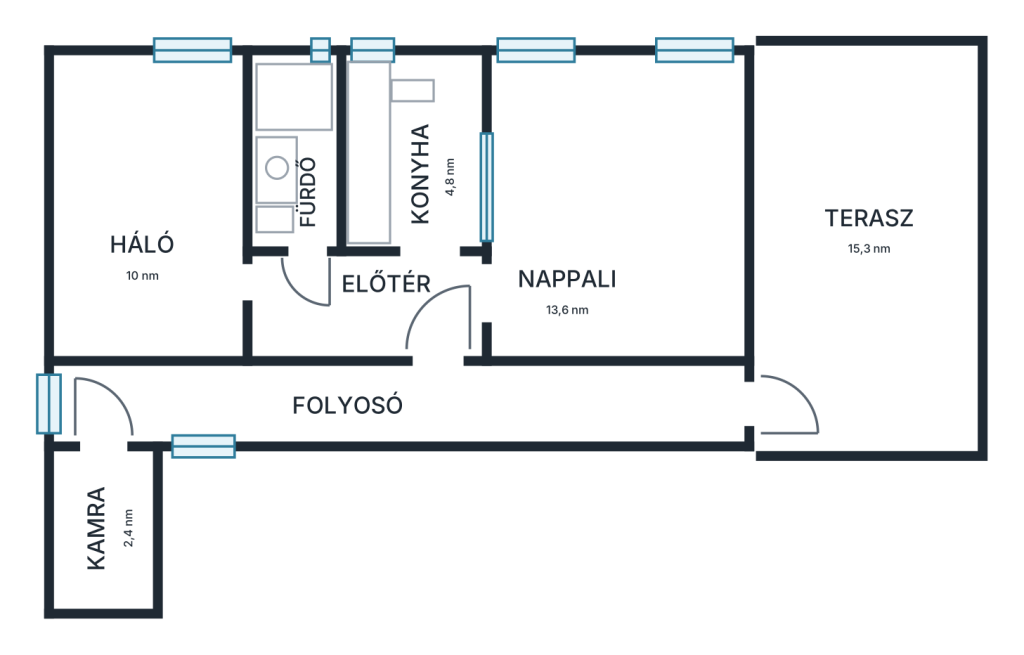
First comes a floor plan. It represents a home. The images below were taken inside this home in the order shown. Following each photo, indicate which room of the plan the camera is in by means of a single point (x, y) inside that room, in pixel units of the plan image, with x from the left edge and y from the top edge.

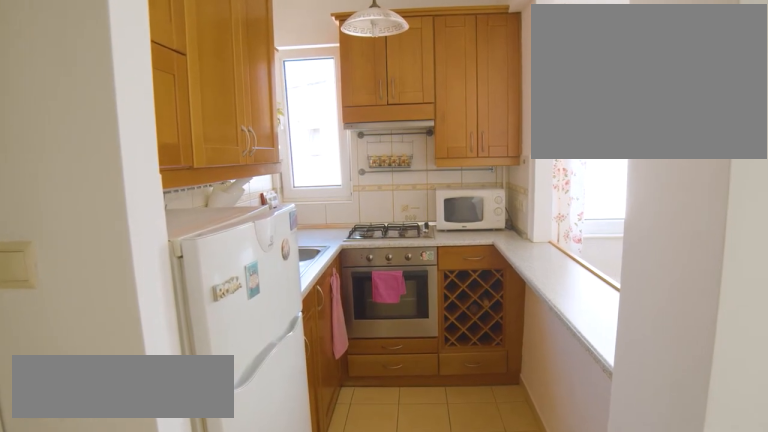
(411, 150)
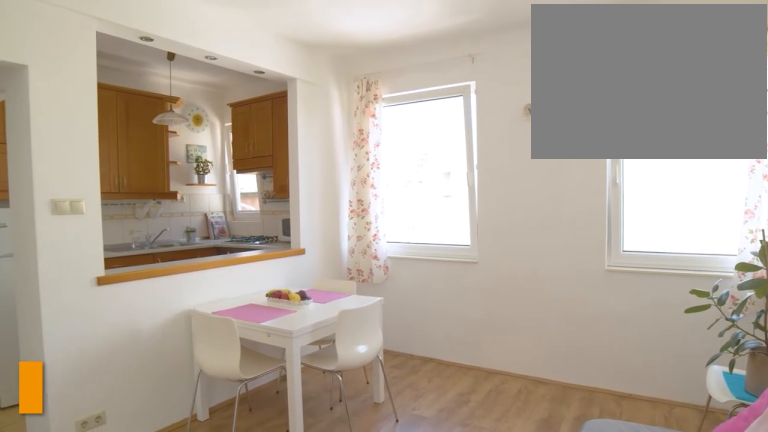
(613, 200)
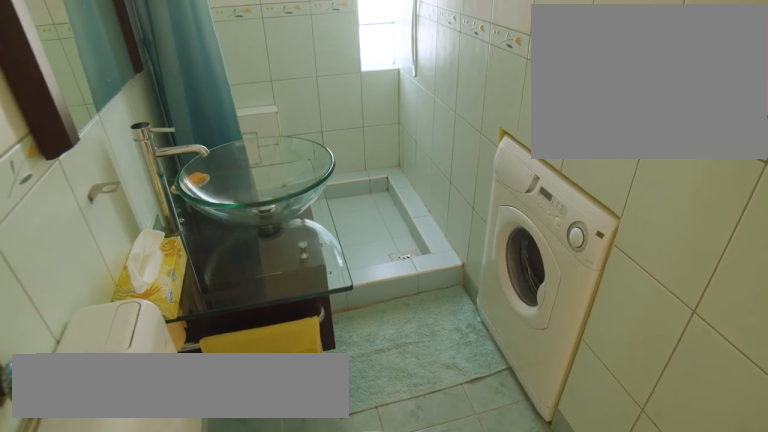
(291, 151)
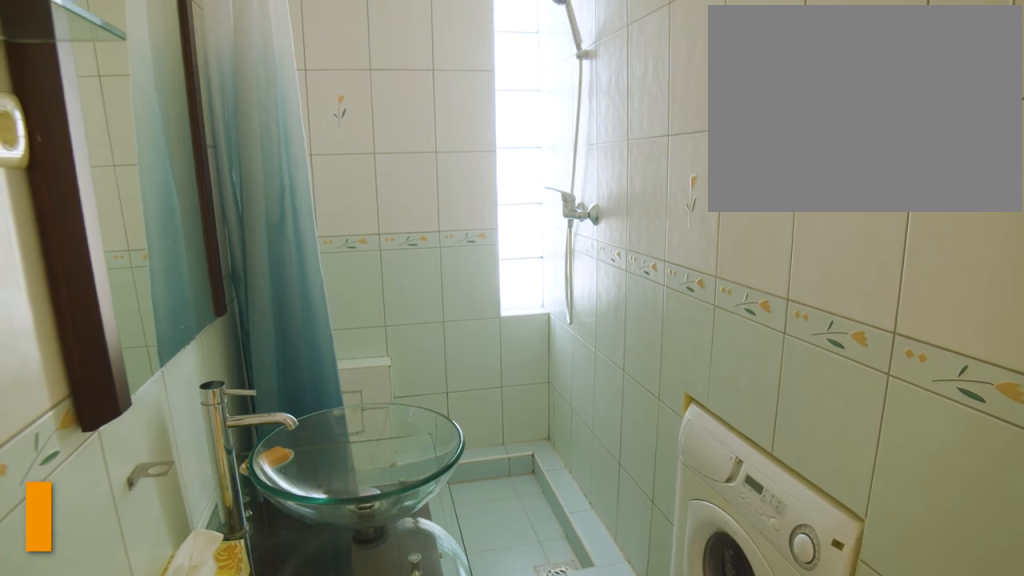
(291, 150)
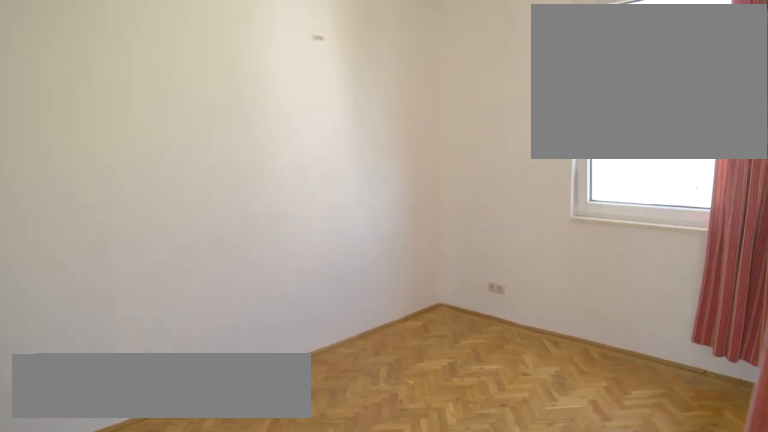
(145, 197)
